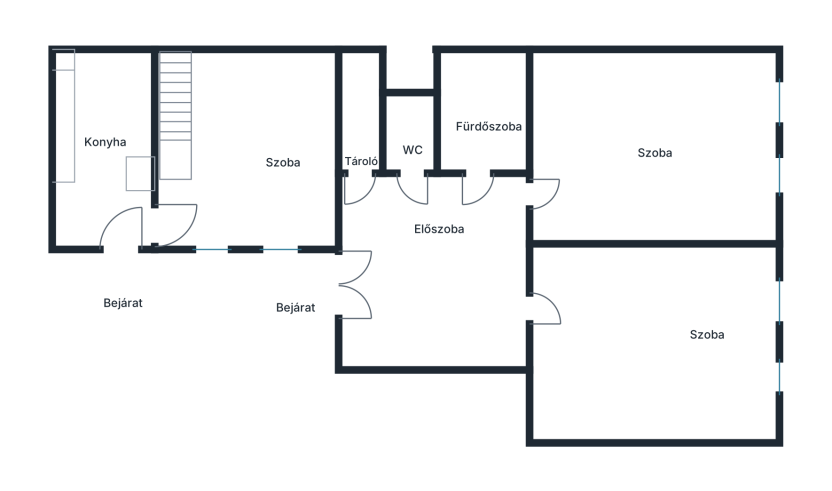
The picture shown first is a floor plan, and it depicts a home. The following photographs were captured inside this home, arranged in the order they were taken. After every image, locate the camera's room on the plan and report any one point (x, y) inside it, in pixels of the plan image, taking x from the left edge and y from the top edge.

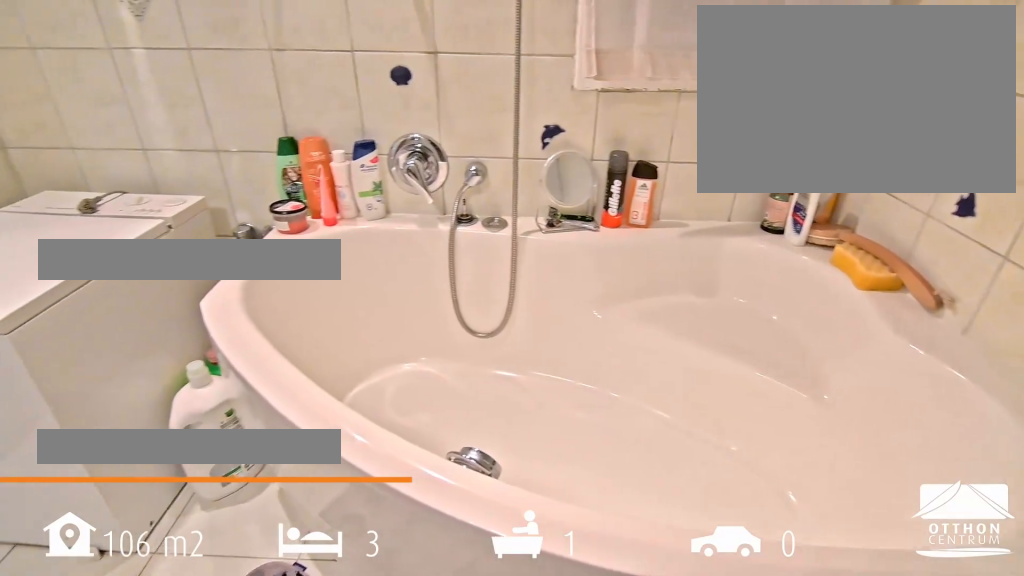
(484, 116)
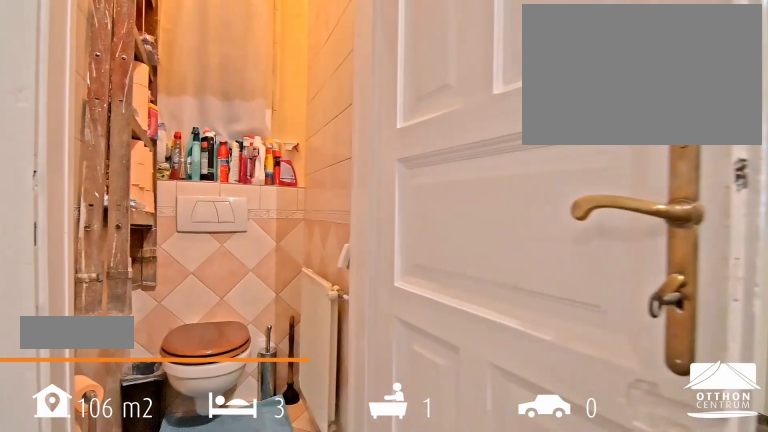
(437, 276)
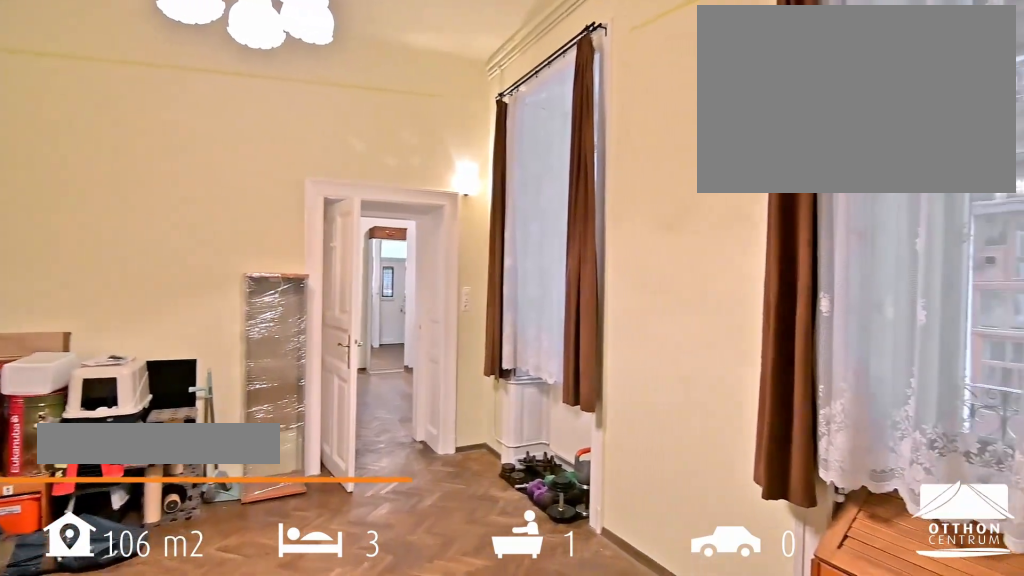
(247, 152)
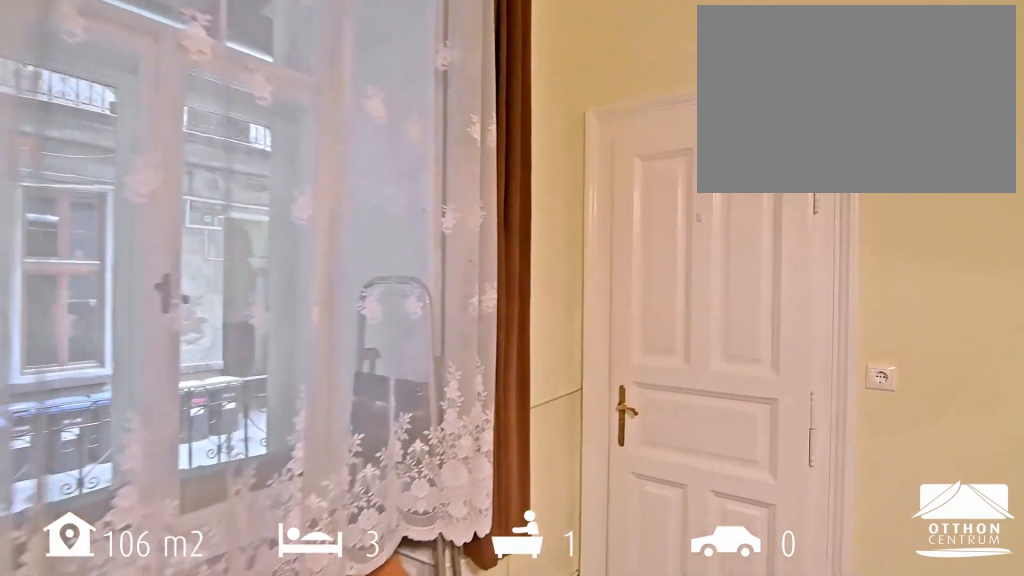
(247, 152)
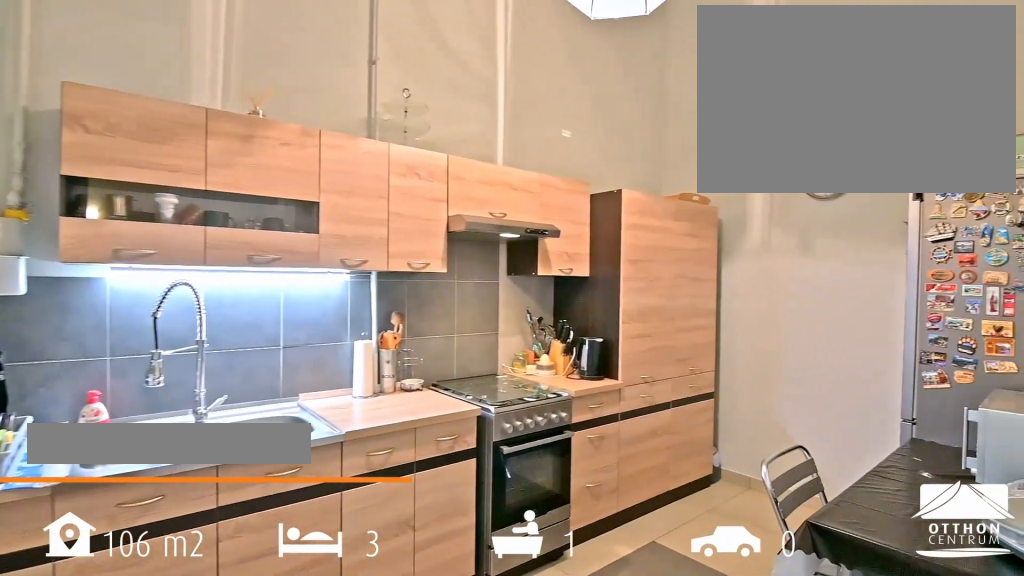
(104, 152)
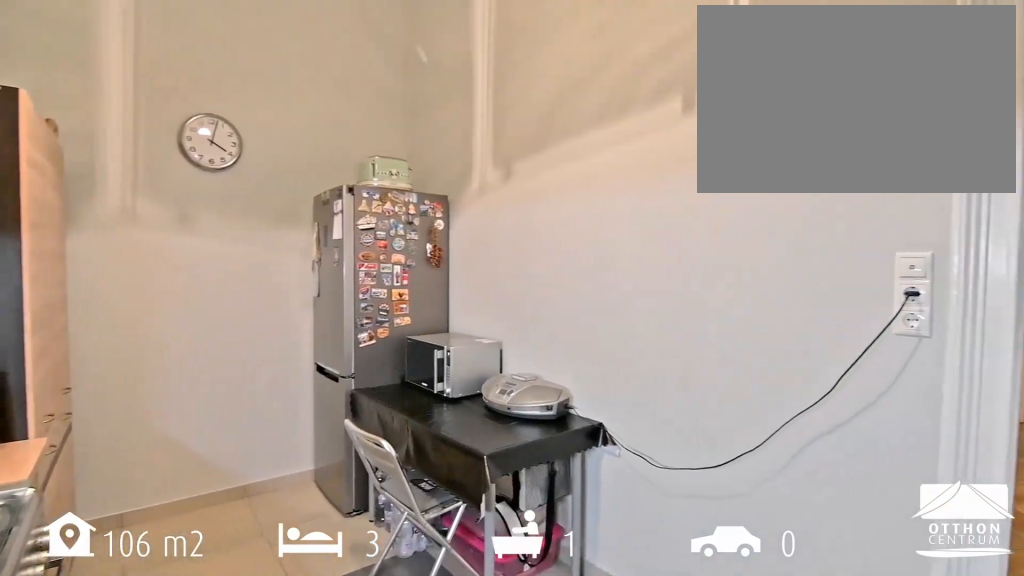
(104, 152)
